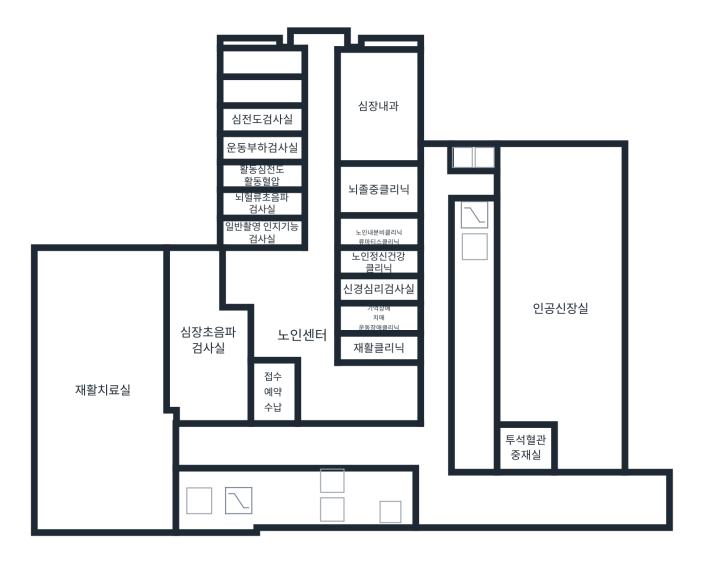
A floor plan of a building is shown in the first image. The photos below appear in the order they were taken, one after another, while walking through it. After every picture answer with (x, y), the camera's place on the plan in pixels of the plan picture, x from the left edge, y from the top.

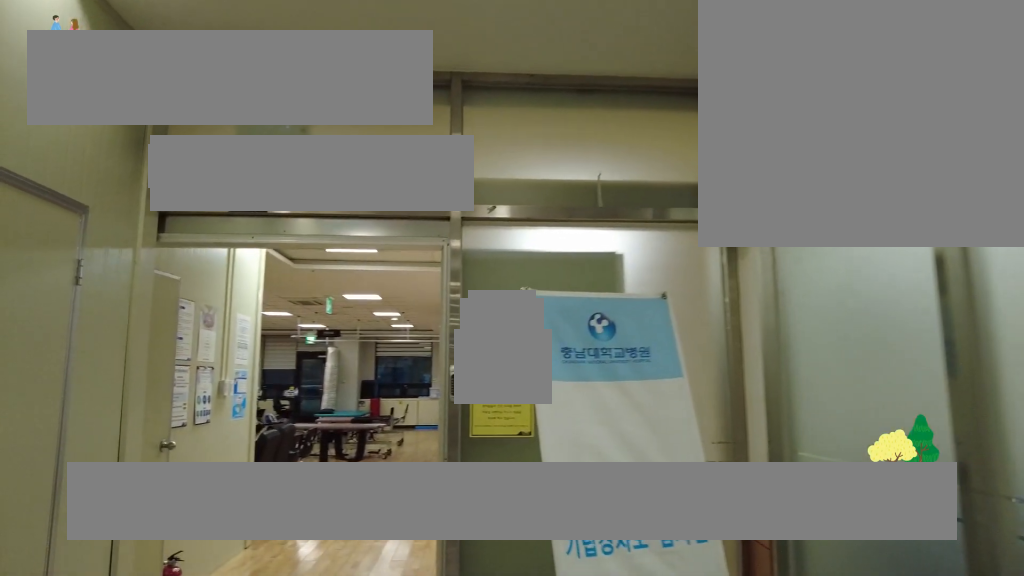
(247, 470)
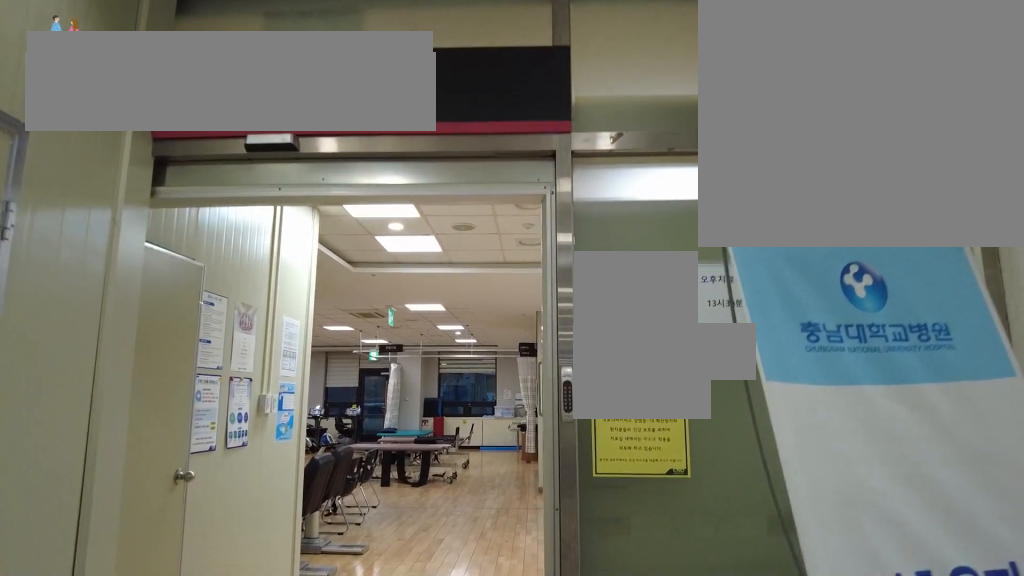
(218, 470)
